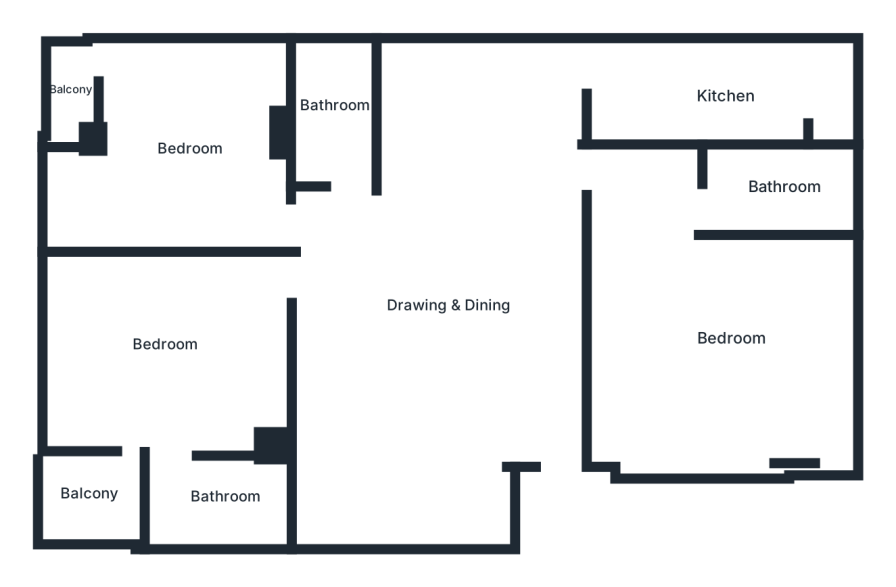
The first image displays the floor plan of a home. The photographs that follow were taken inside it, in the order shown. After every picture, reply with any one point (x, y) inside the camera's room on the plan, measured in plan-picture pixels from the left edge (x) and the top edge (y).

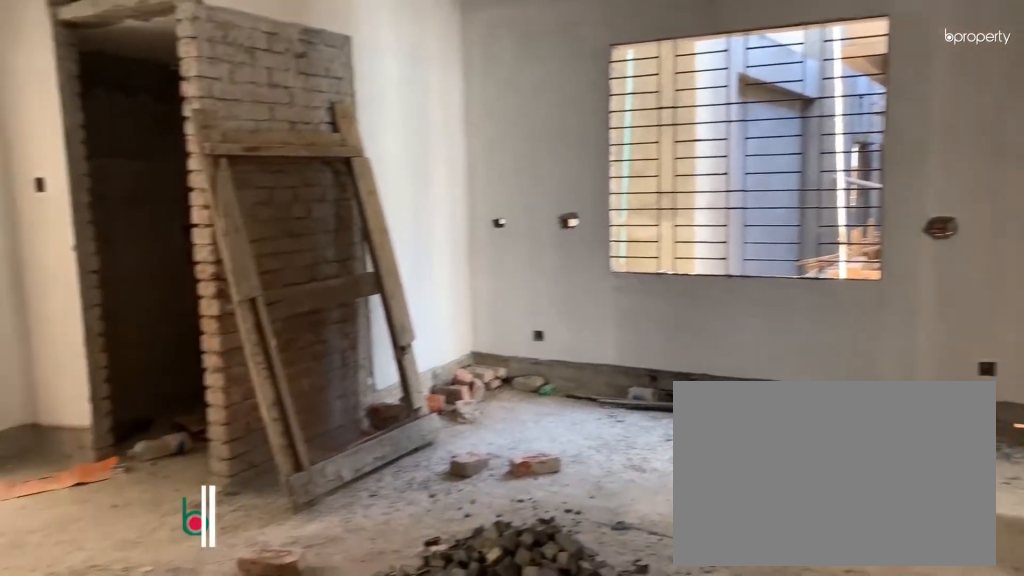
(450, 304)
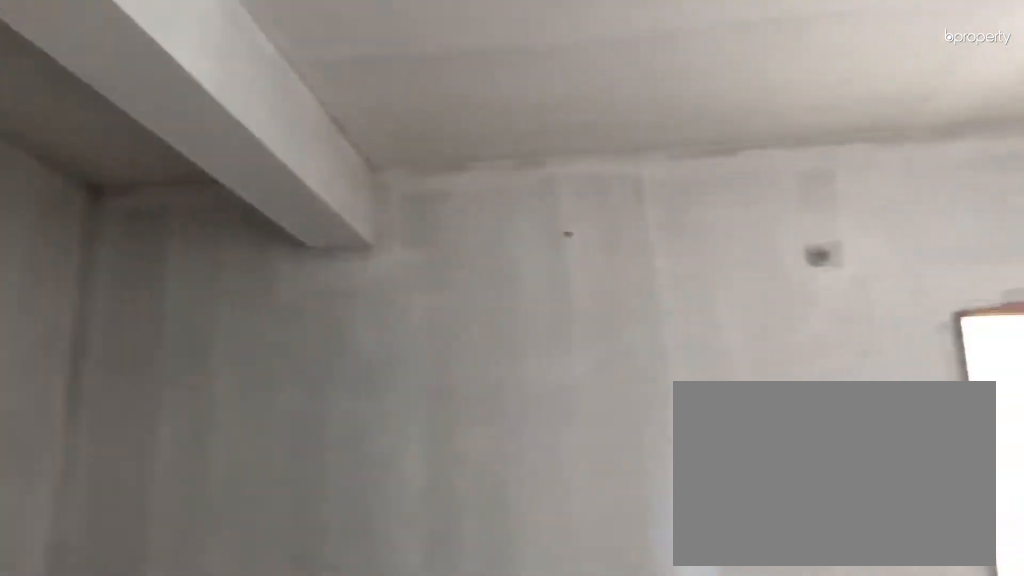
(450, 304)
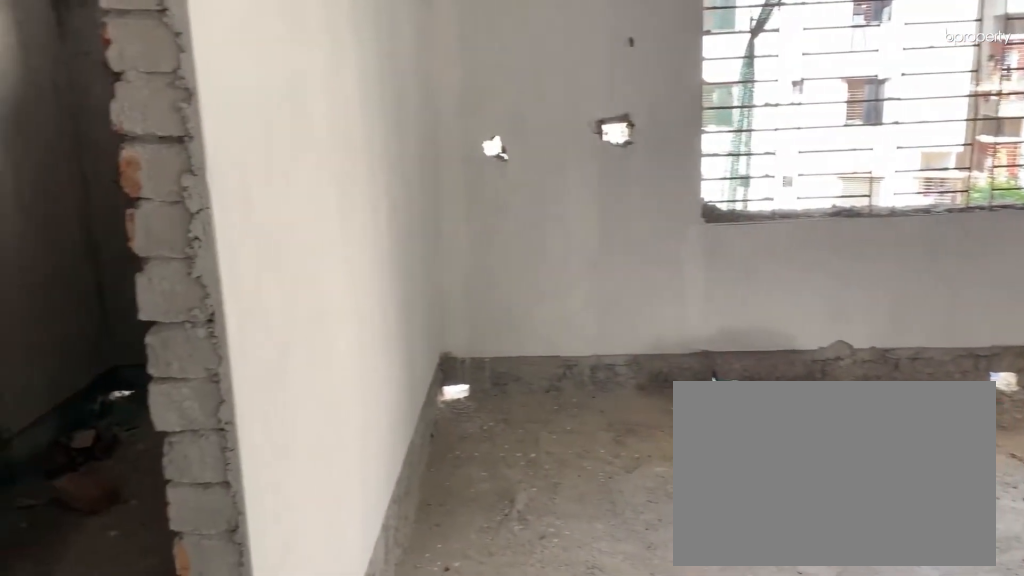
(731, 337)
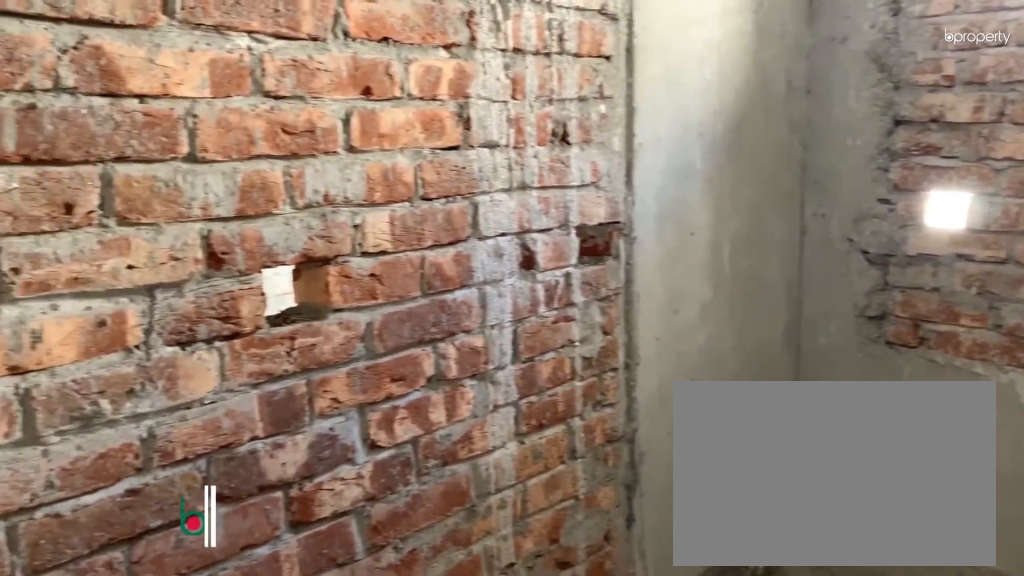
(787, 183)
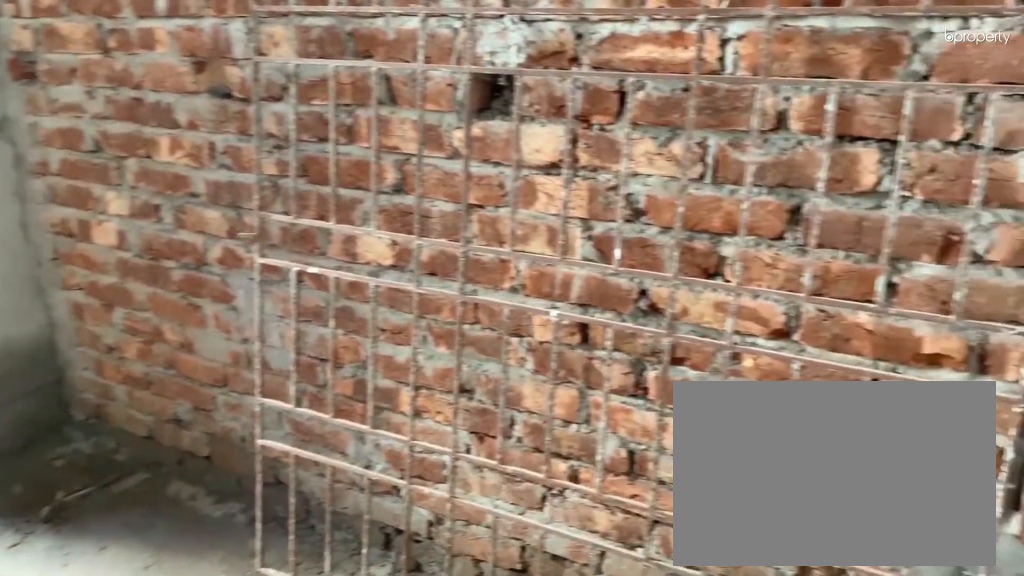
(718, 97)
